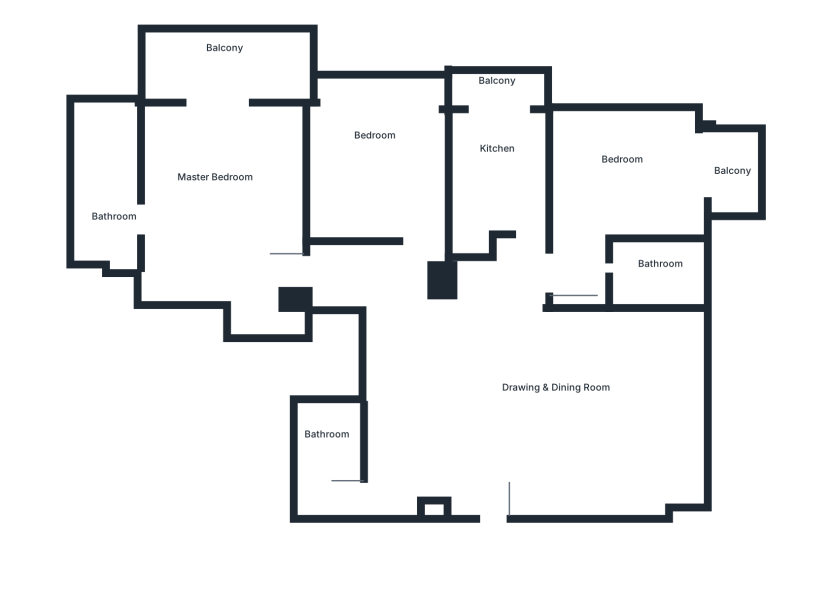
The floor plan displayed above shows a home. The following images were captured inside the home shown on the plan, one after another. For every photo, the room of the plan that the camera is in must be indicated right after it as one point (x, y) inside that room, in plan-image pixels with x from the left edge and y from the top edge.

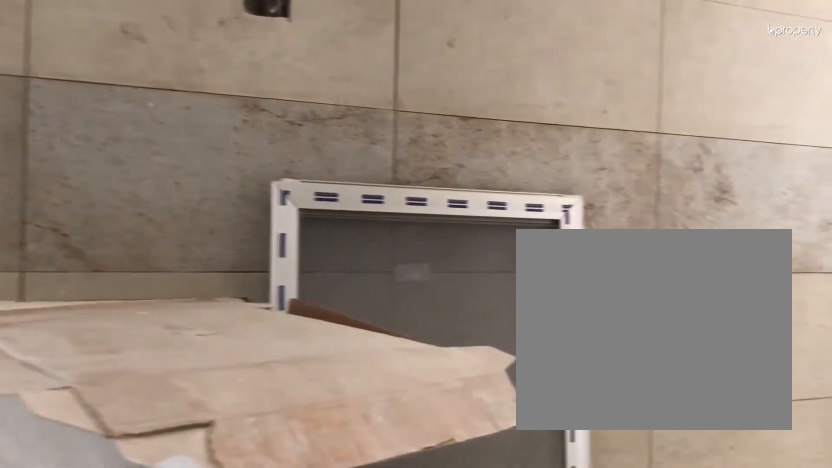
(106, 187)
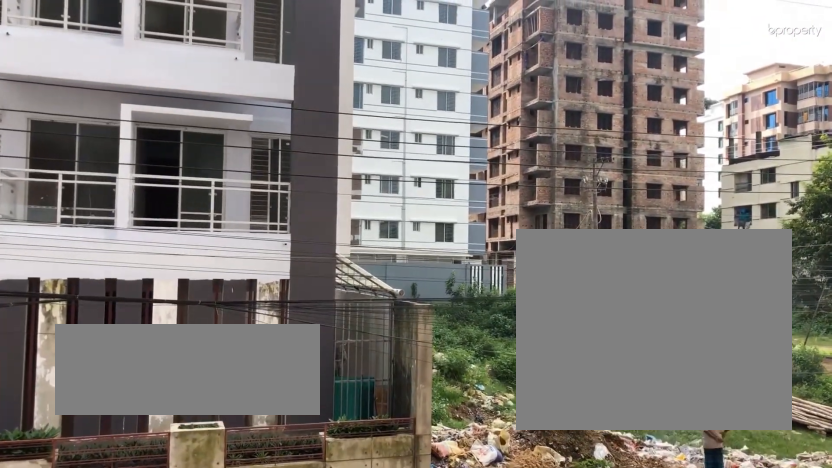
(229, 66)
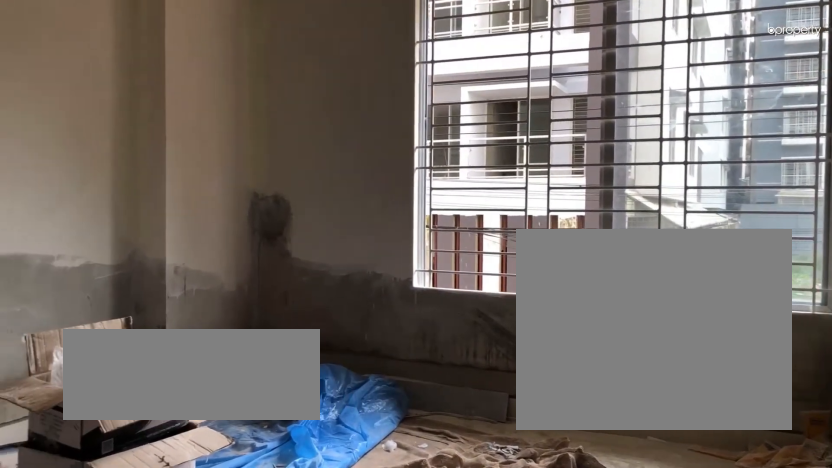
(378, 148)
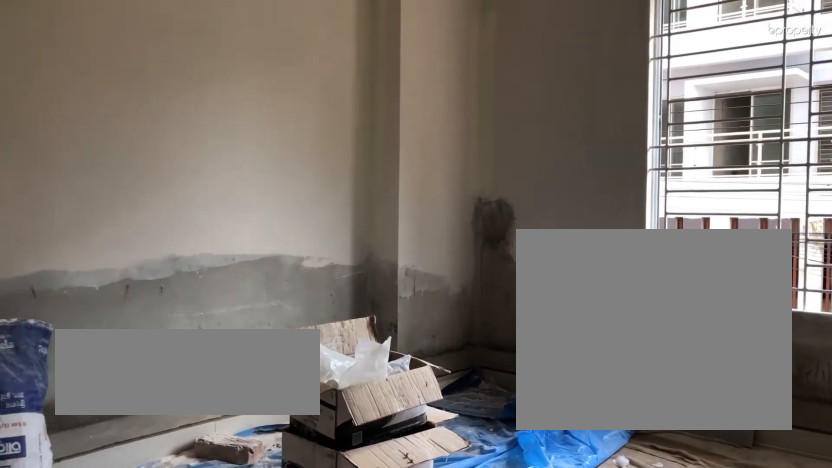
(378, 148)
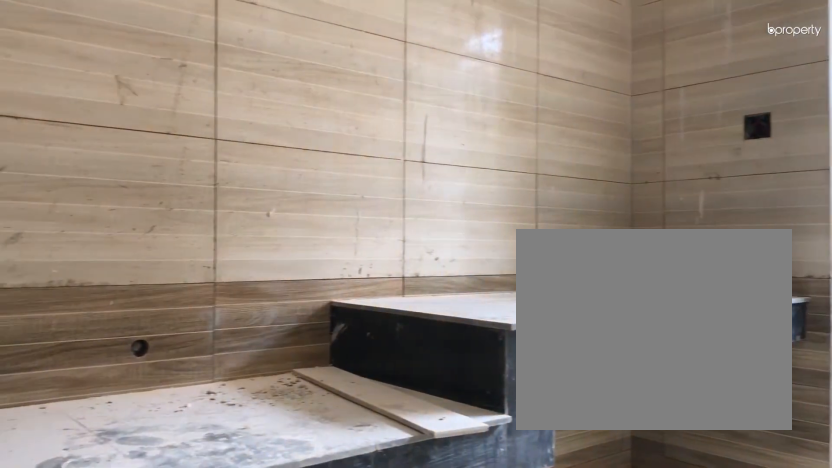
(493, 157)
